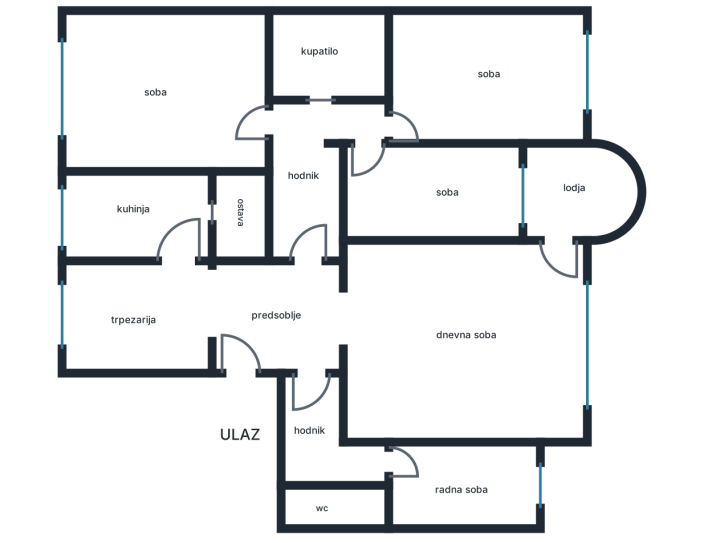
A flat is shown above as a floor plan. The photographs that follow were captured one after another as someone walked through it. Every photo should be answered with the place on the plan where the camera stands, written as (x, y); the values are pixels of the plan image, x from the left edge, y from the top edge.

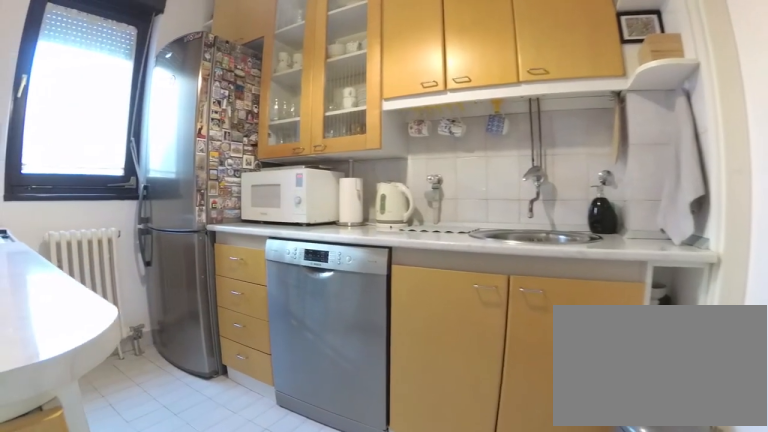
(189, 254)
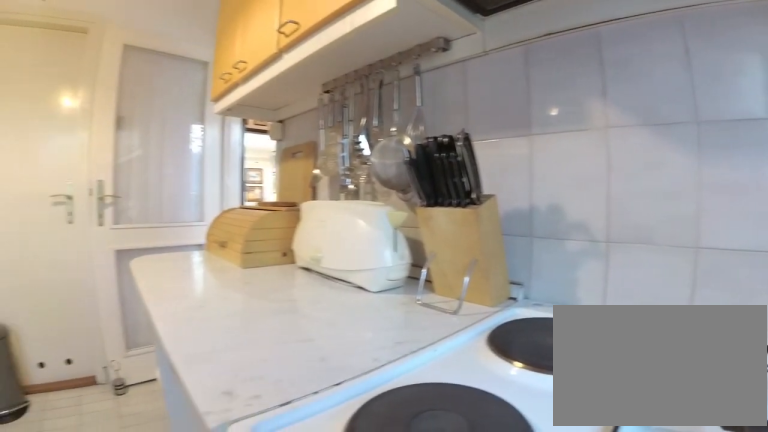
(83, 198)
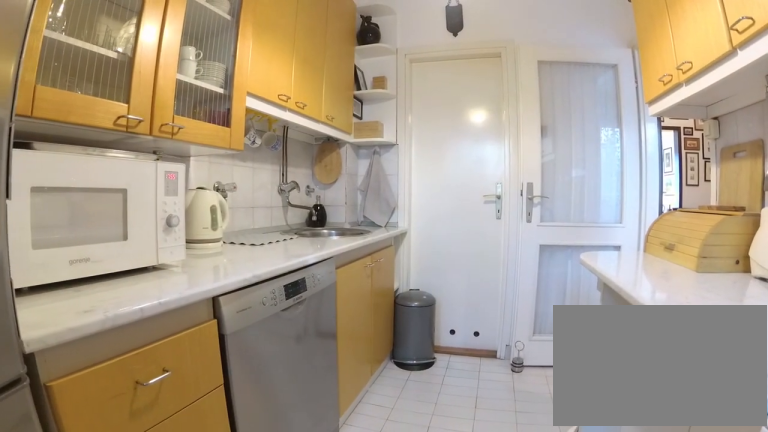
(69, 218)
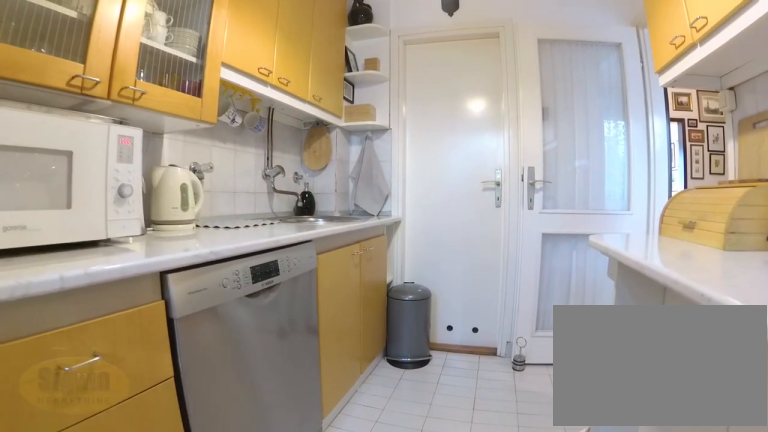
(86, 218)
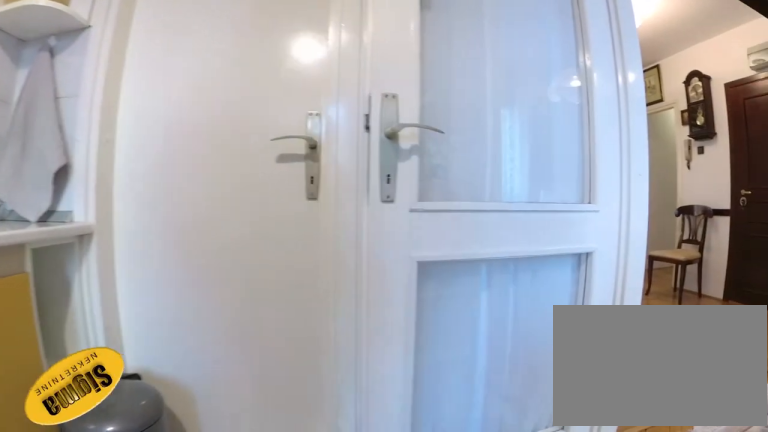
(145, 219)
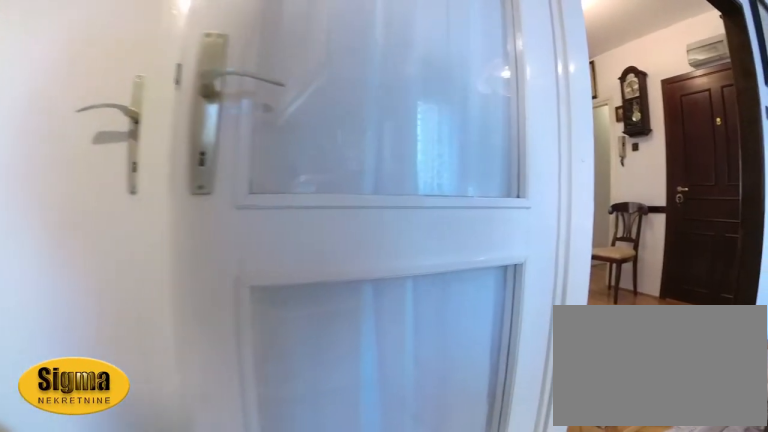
(156, 223)
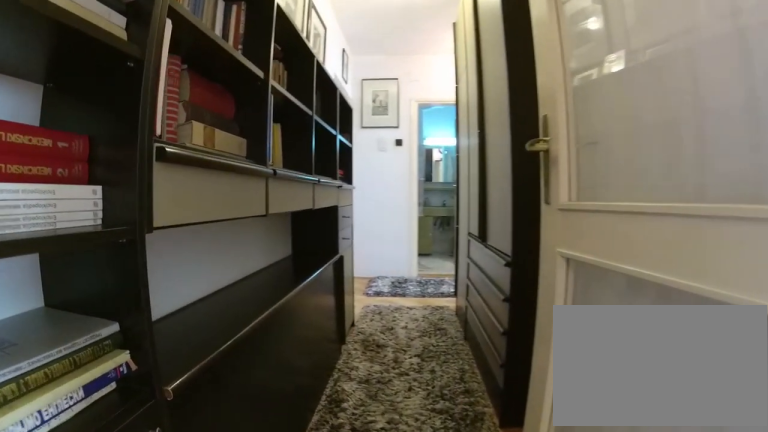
(312, 294)
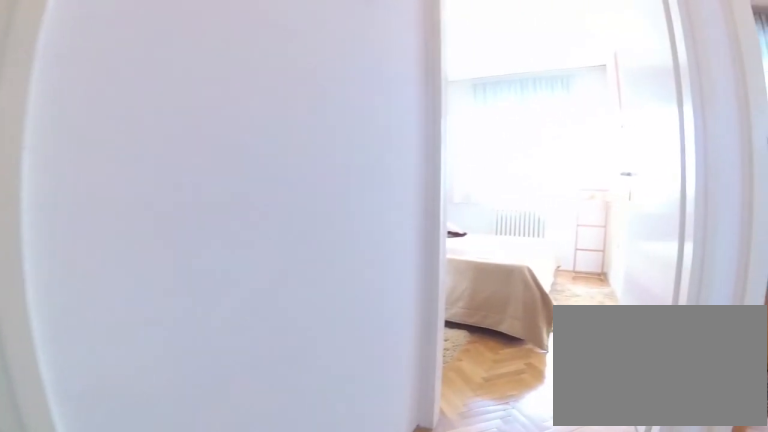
(302, 157)
